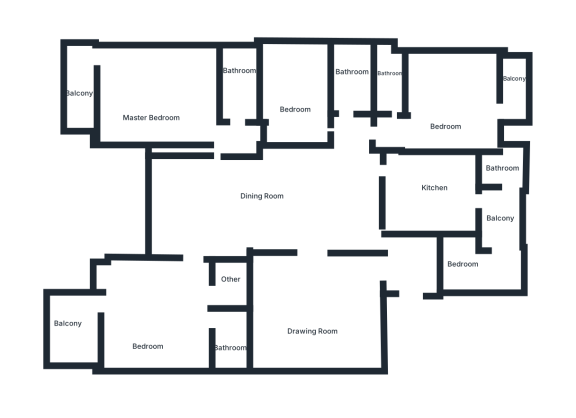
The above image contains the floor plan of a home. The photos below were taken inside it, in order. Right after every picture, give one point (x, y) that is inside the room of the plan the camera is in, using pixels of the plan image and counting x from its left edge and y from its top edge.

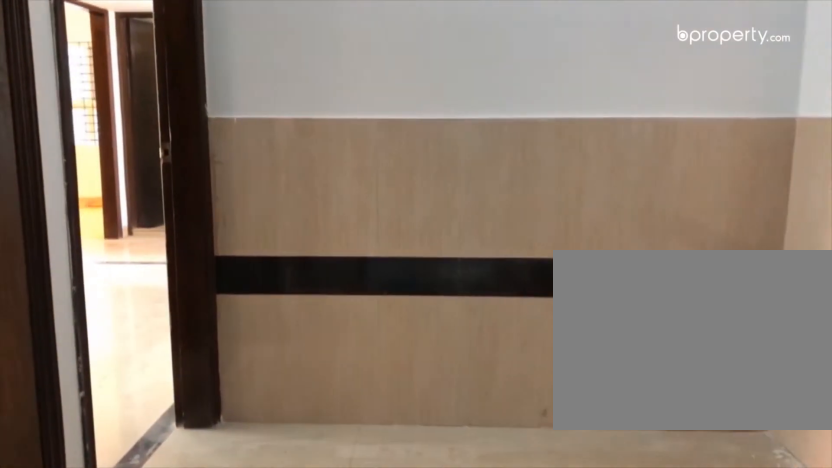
(408, 266)
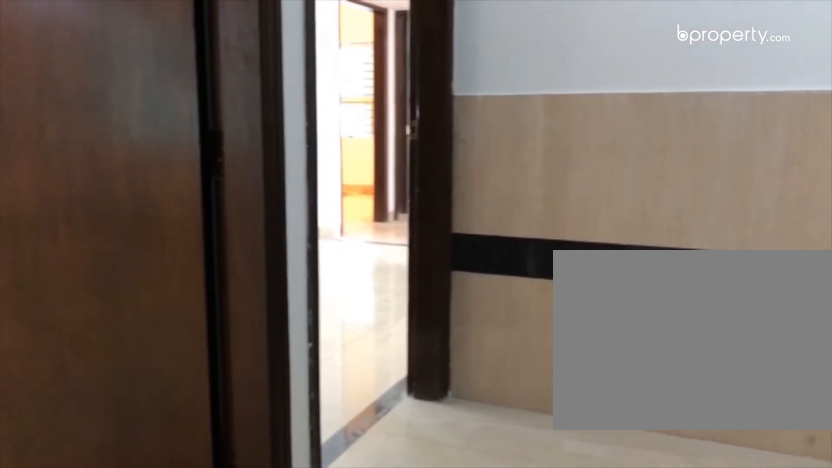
(408, 266)
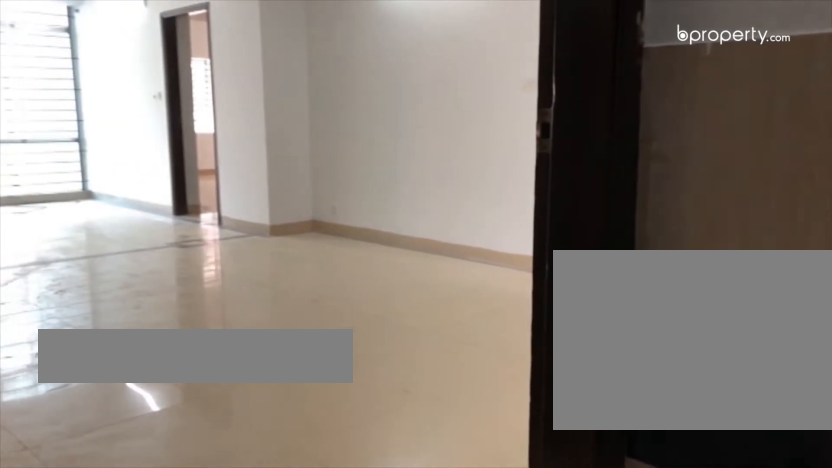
(269, 194)
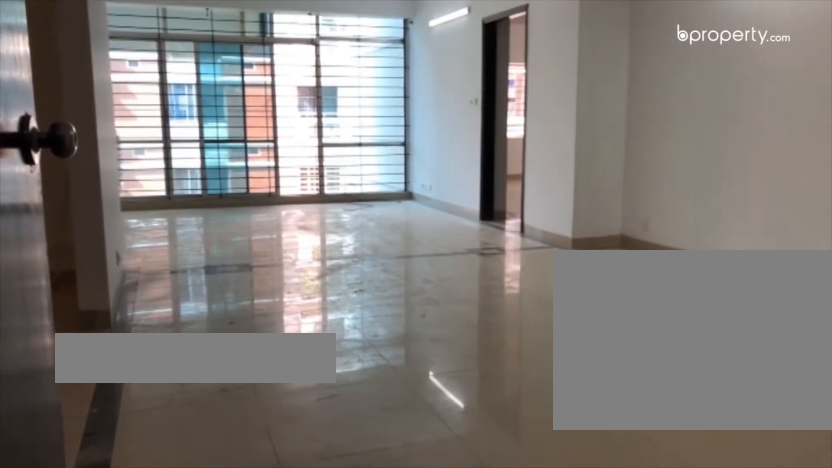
(269, 194)
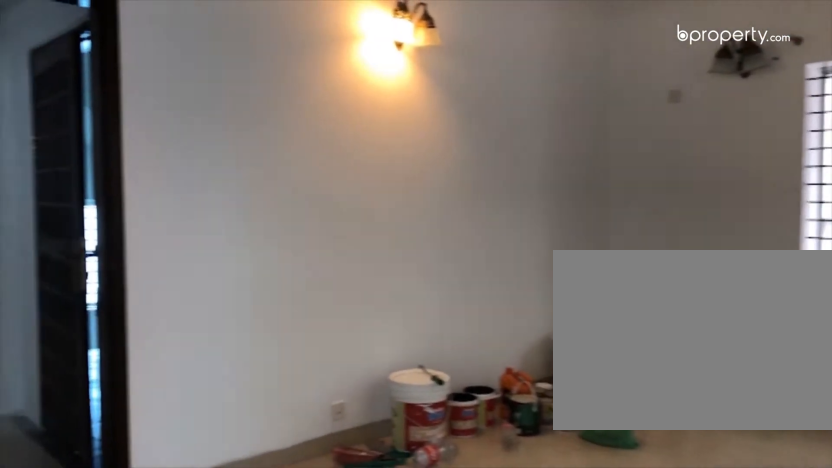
(310, 308)
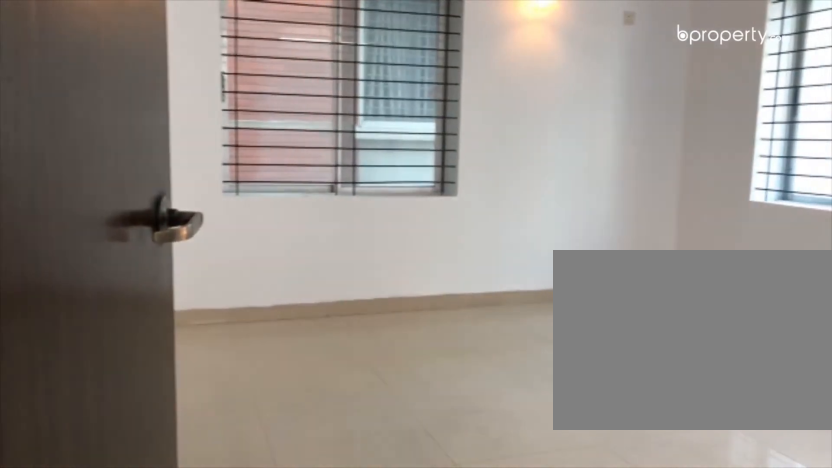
(156, 323)
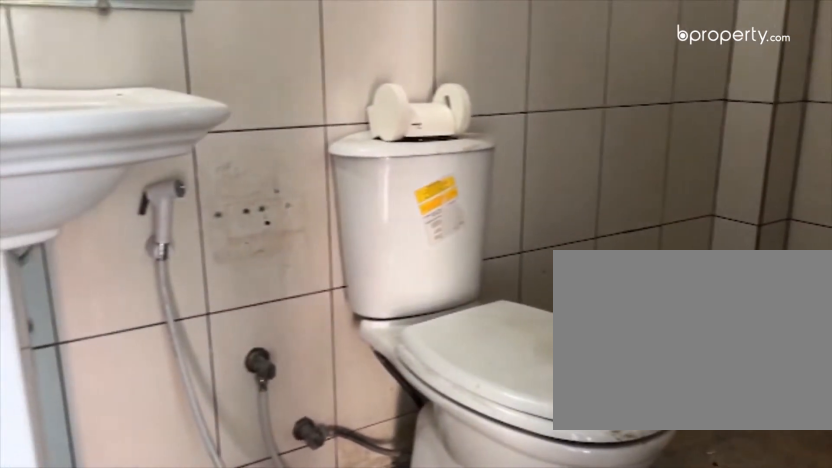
(230, 342)
